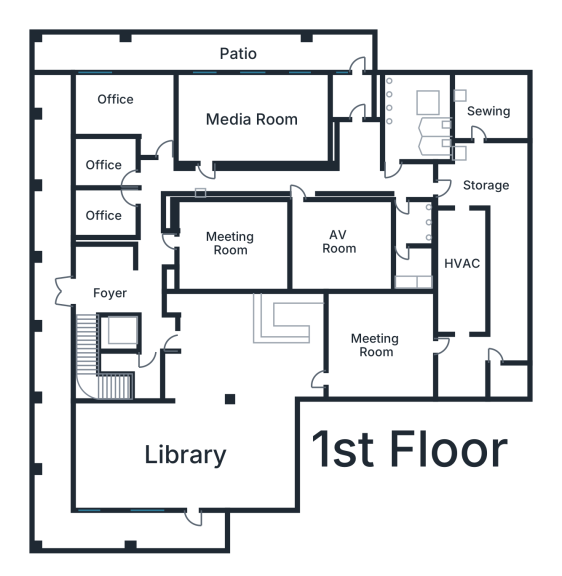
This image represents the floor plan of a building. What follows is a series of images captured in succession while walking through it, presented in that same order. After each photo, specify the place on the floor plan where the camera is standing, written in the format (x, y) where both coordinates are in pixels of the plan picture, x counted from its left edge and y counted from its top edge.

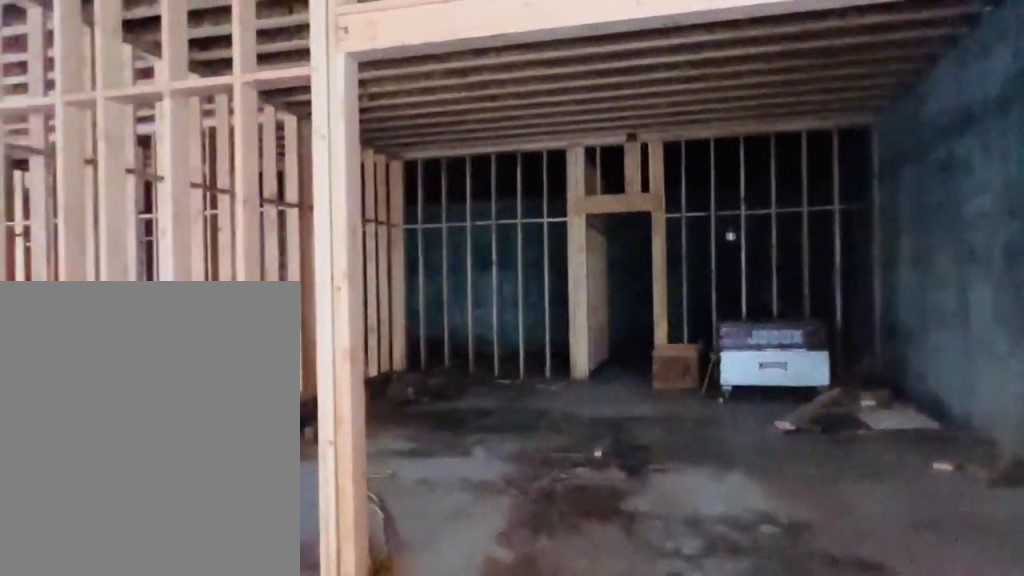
(298, 347)
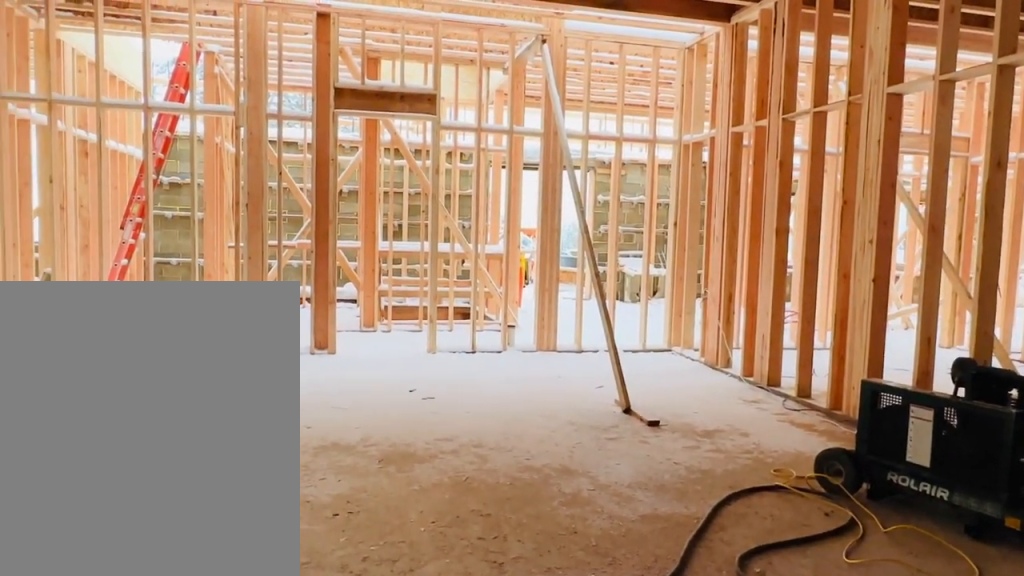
(298, 347)
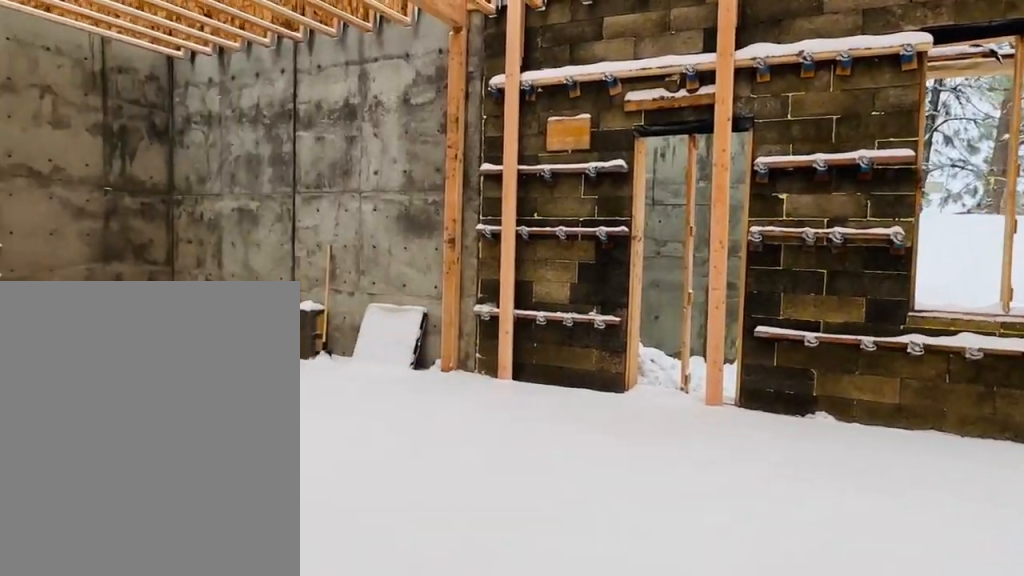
(169, 422)
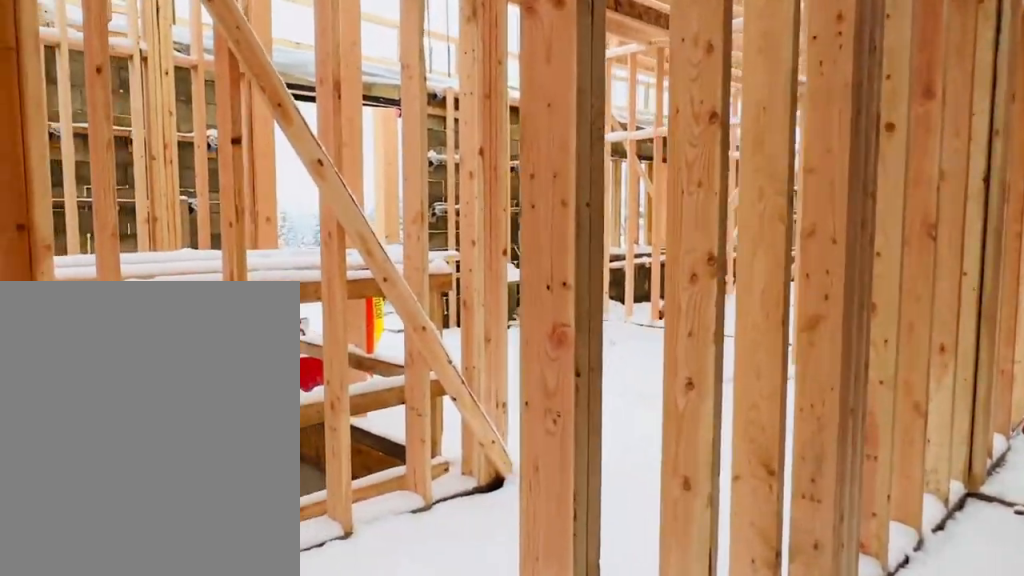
(182, 333)
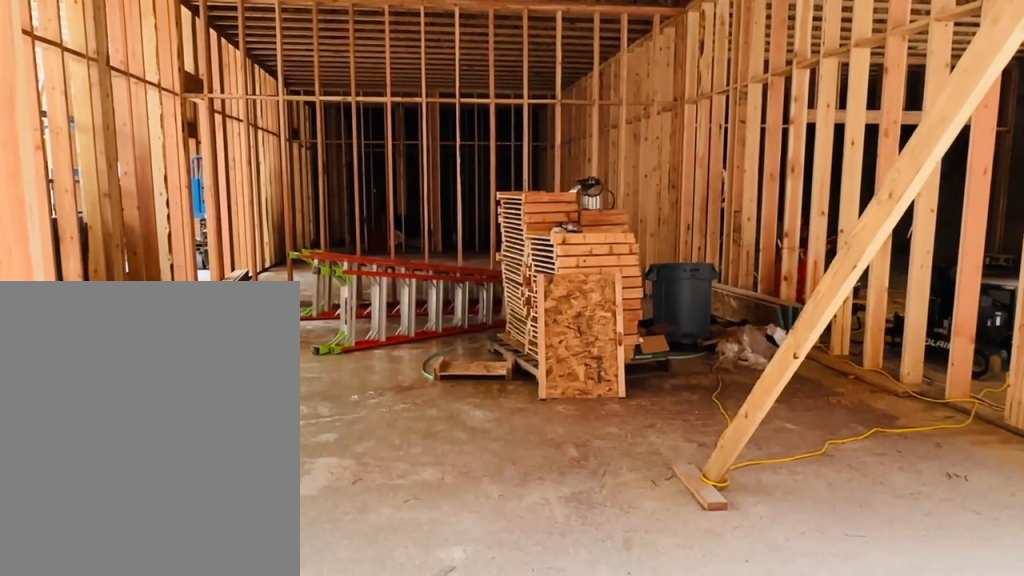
(169, 233)
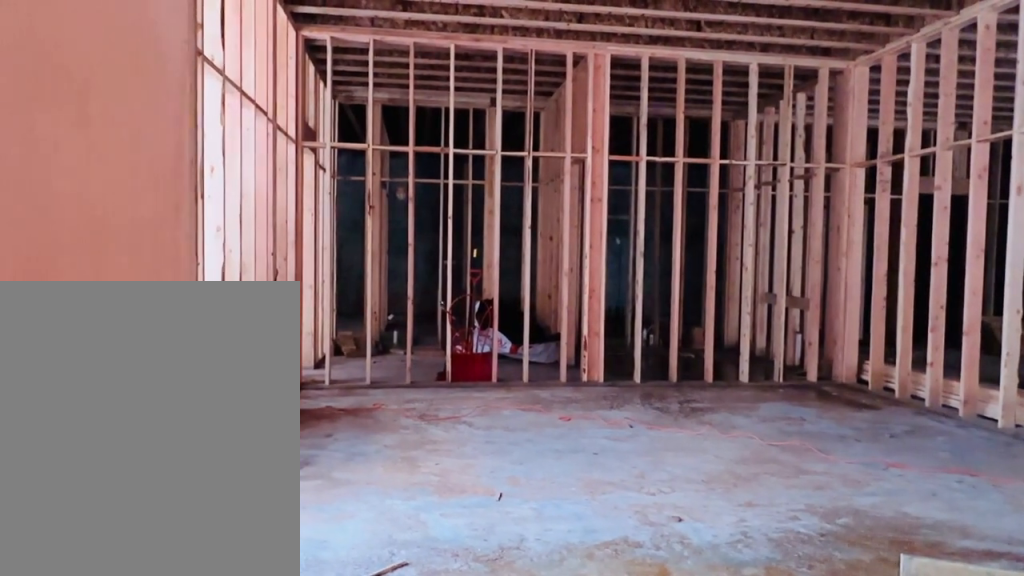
(275, 233)
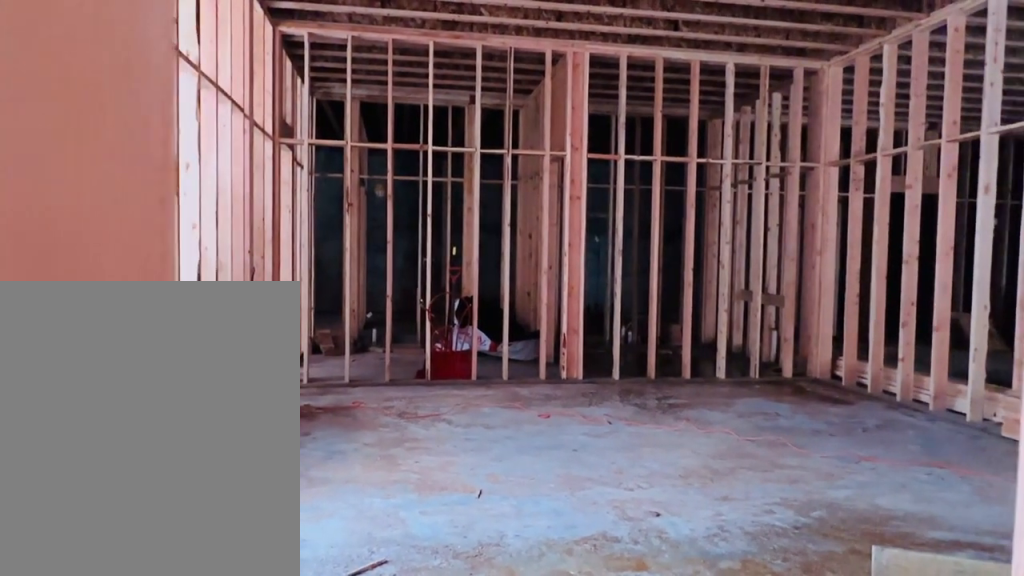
(275, 233)
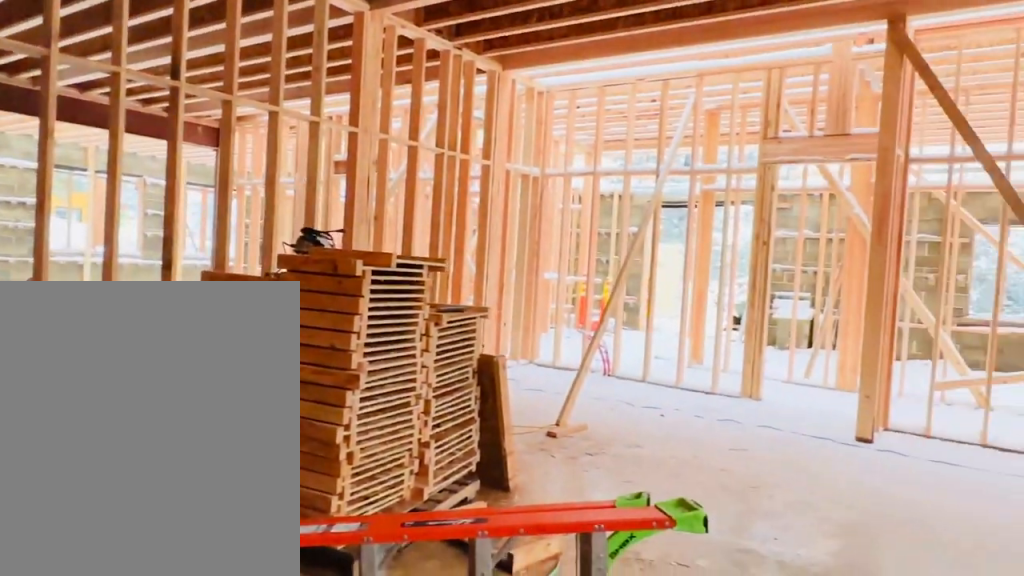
(276, 233)
